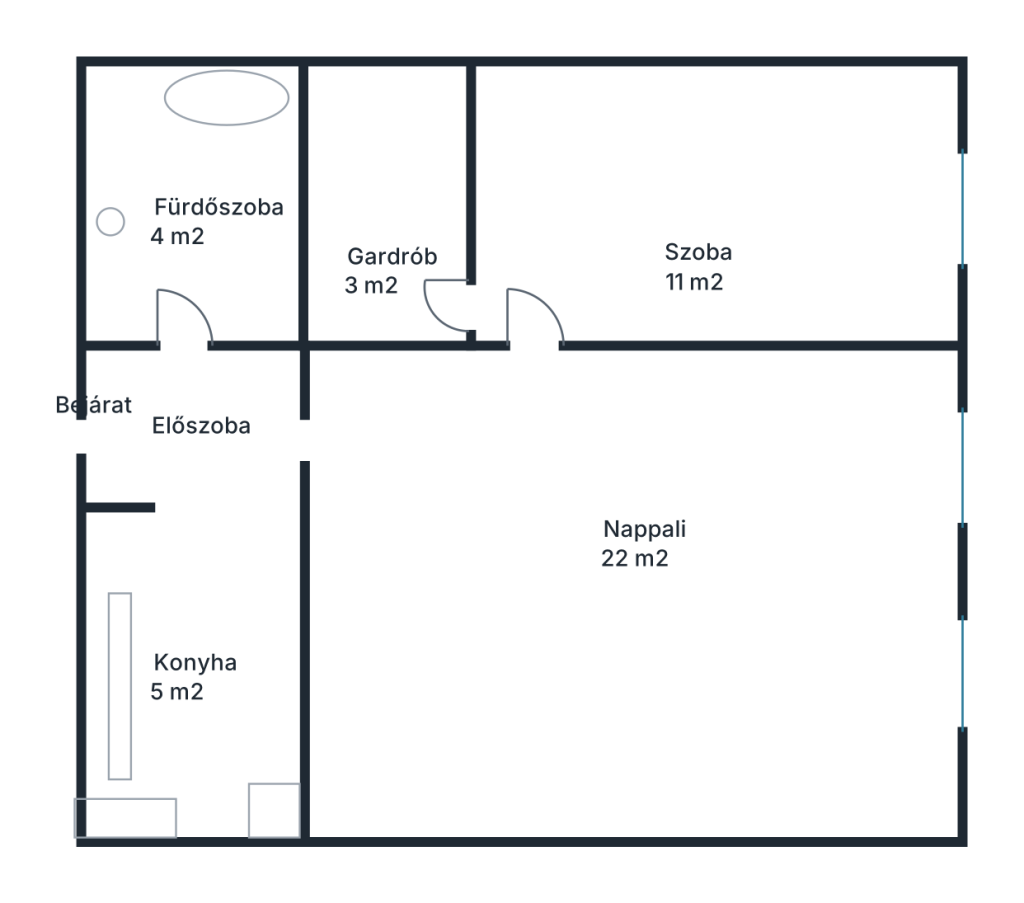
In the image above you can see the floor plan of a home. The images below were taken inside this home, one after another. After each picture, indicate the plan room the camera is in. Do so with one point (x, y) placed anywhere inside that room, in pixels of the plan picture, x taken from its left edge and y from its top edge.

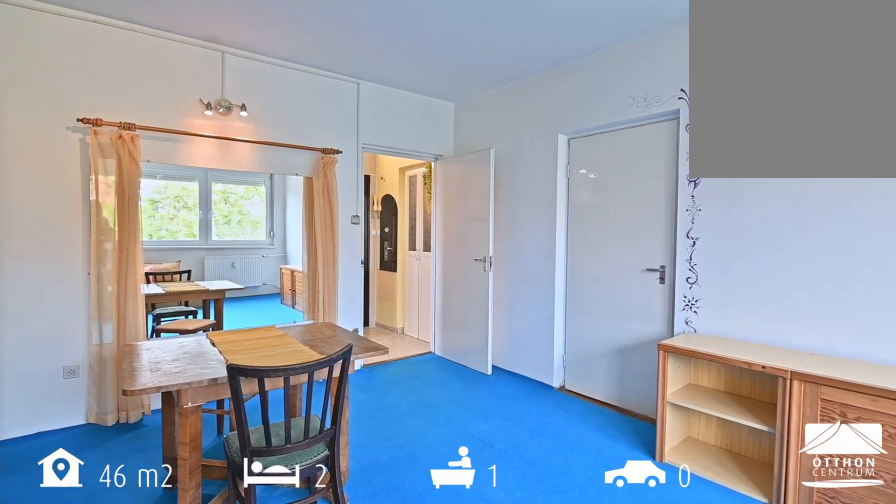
(650, 467)
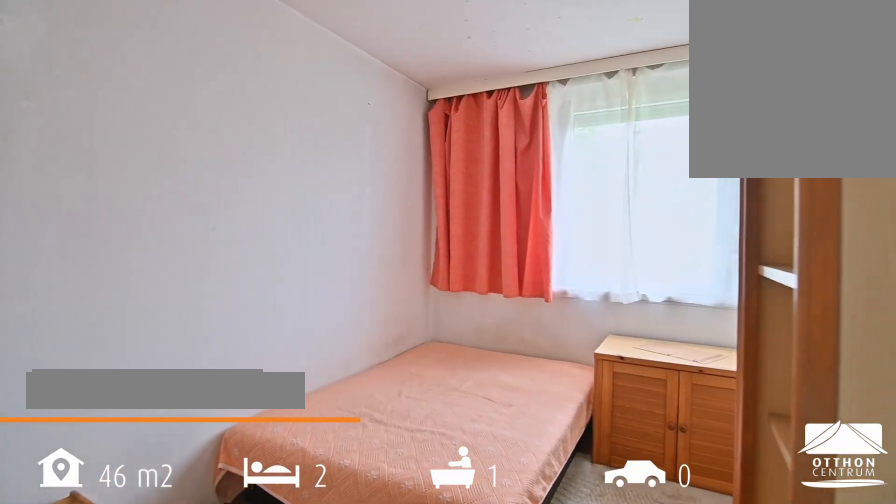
(561, 189)
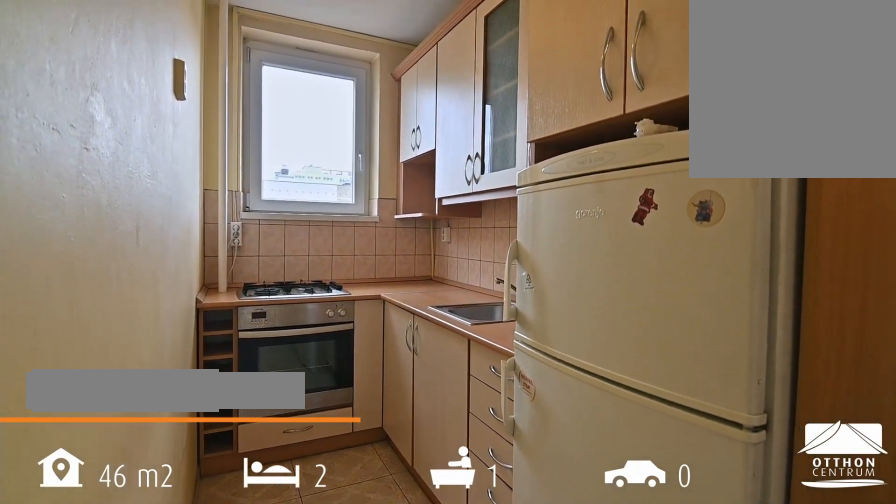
(193, 584)
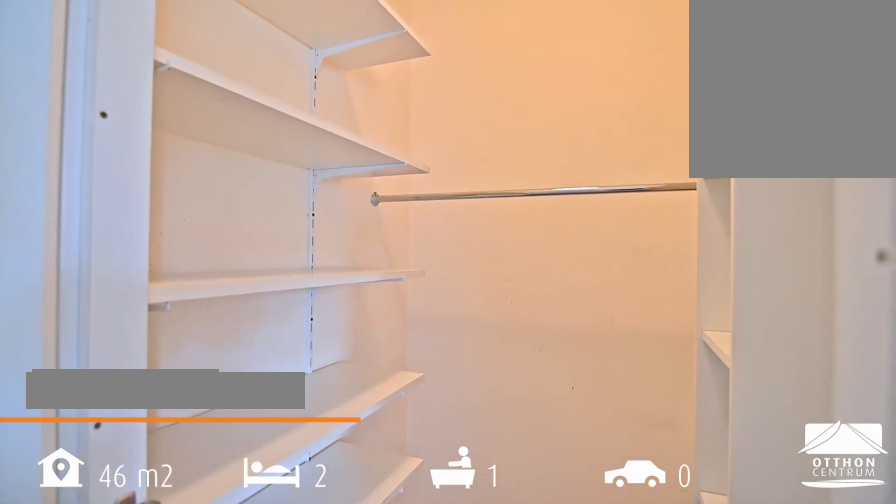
(381, 206)
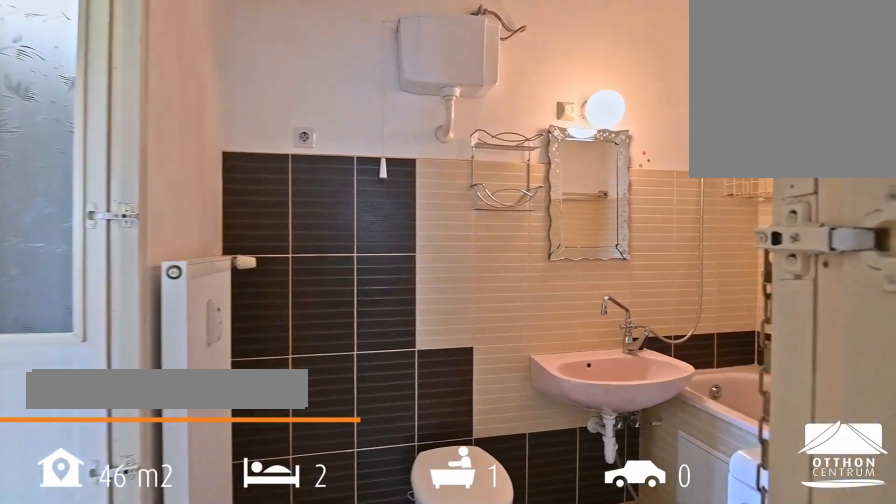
(197, 196)
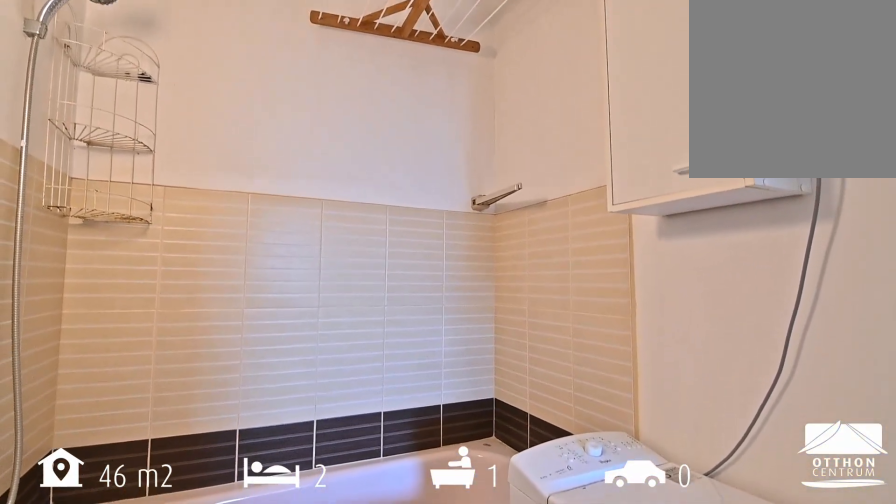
(197, 196)
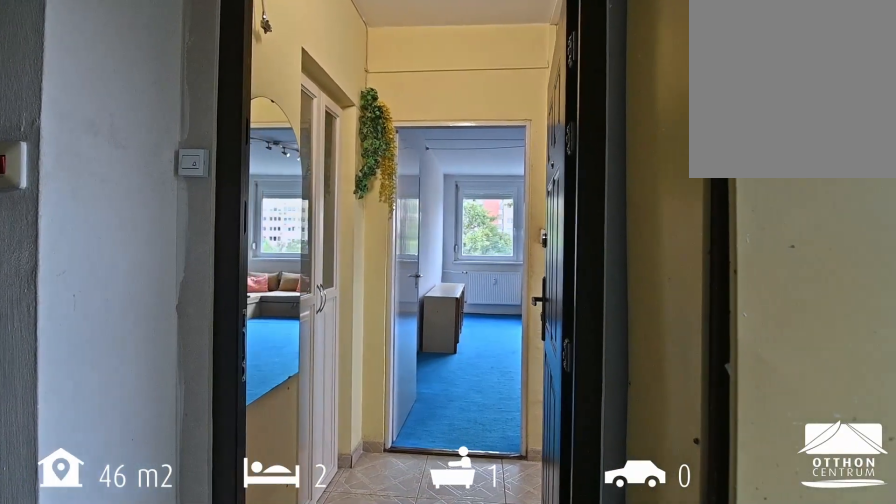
(195, 430)
